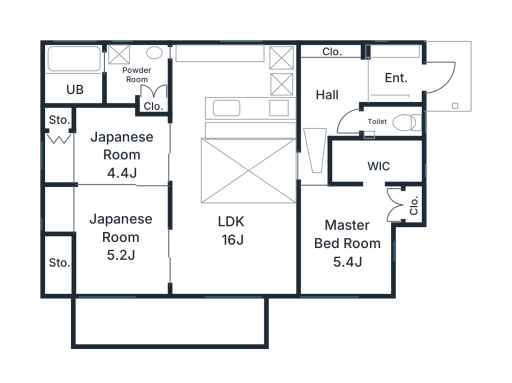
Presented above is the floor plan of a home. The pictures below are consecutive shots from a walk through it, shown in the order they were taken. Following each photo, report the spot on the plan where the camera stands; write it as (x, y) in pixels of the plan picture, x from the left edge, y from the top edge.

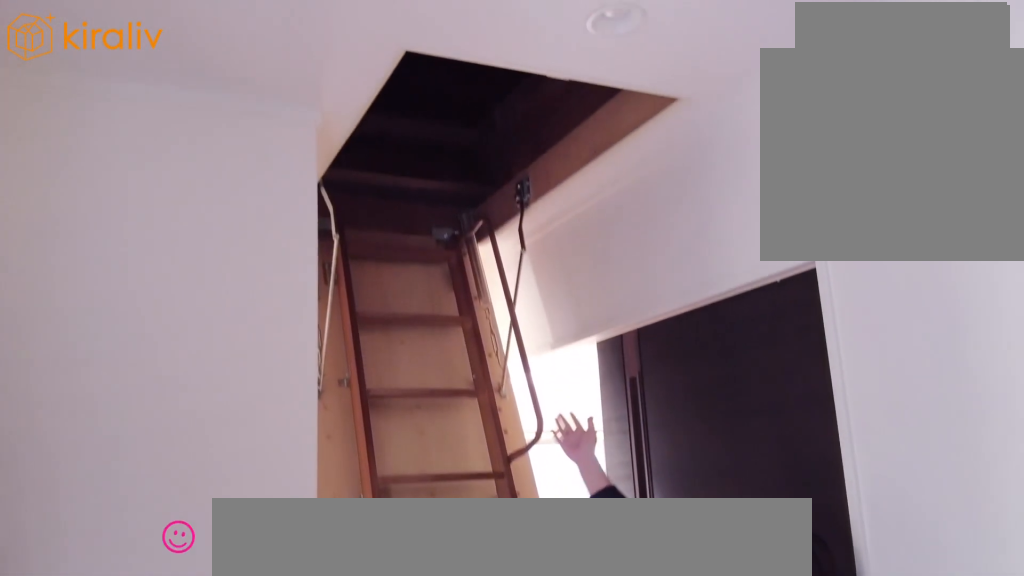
(315, 143)
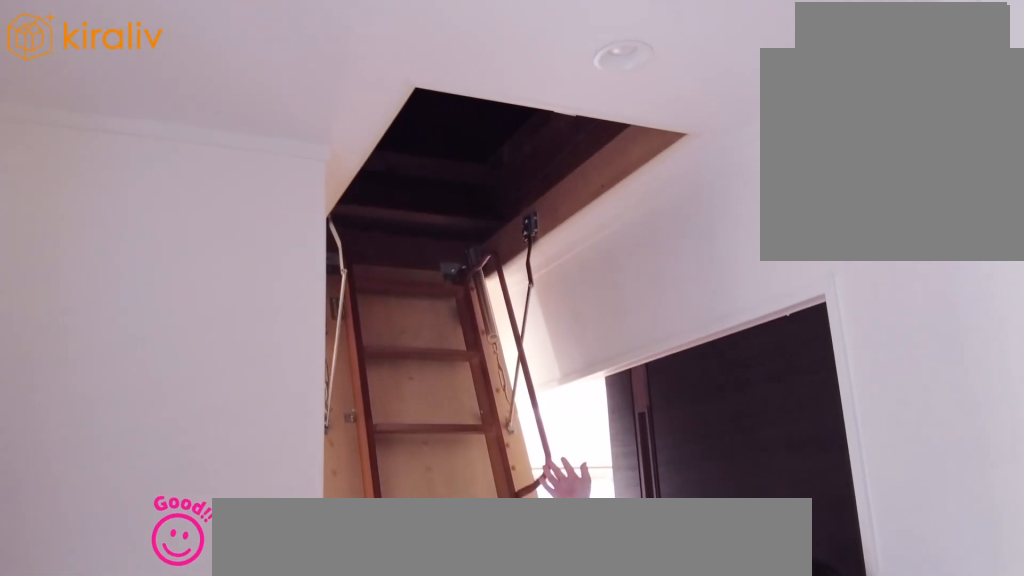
(315, 145)
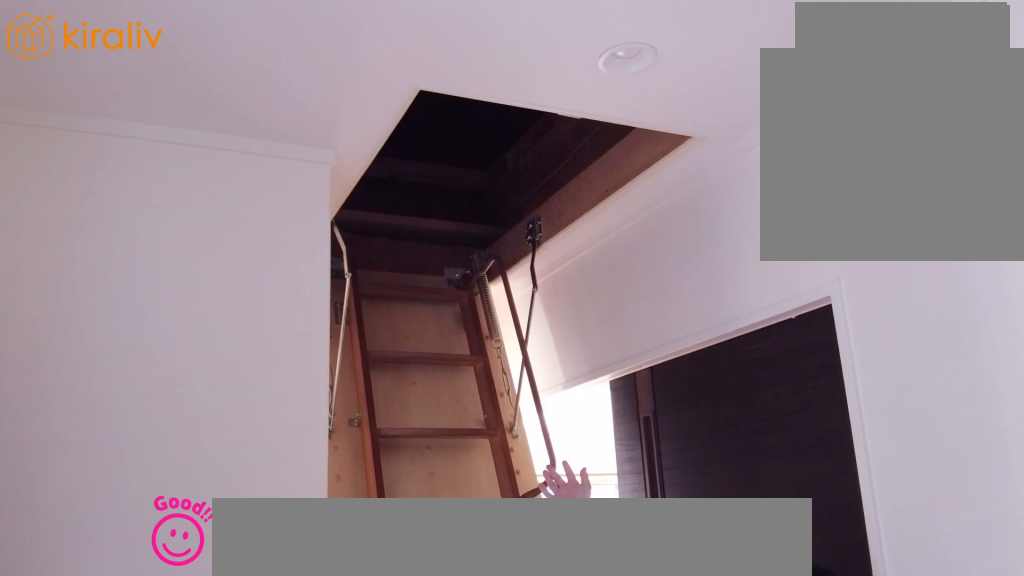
(315, 143)
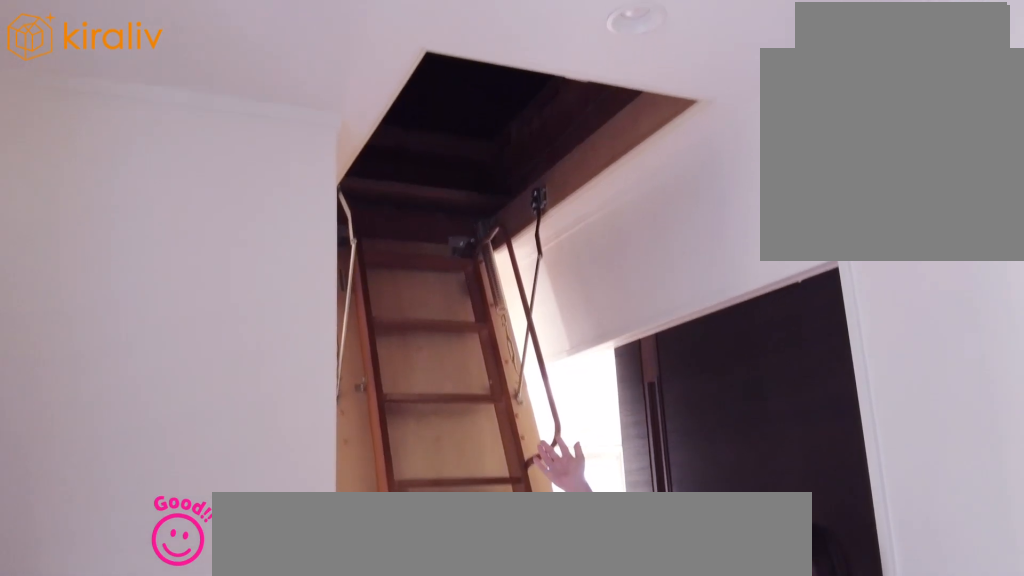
(315, 143)
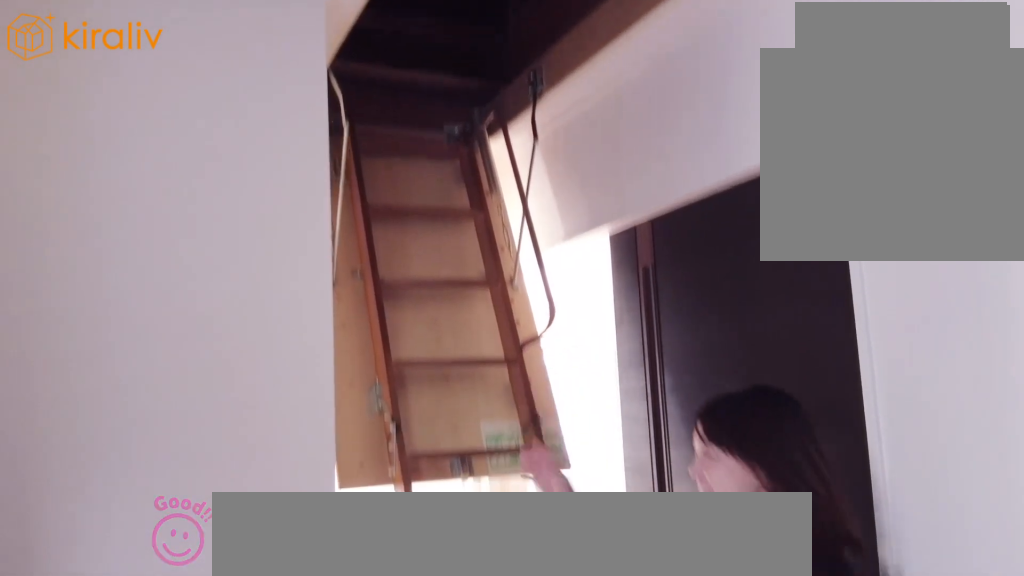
(314, 143)
